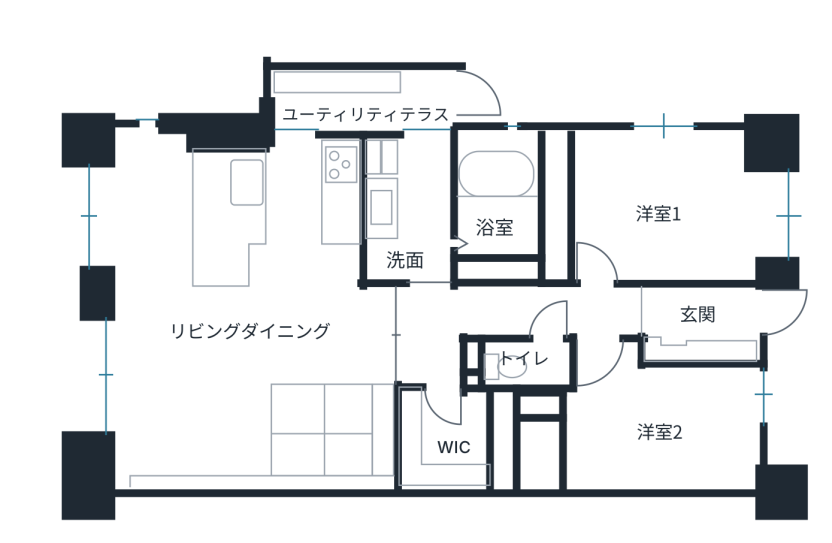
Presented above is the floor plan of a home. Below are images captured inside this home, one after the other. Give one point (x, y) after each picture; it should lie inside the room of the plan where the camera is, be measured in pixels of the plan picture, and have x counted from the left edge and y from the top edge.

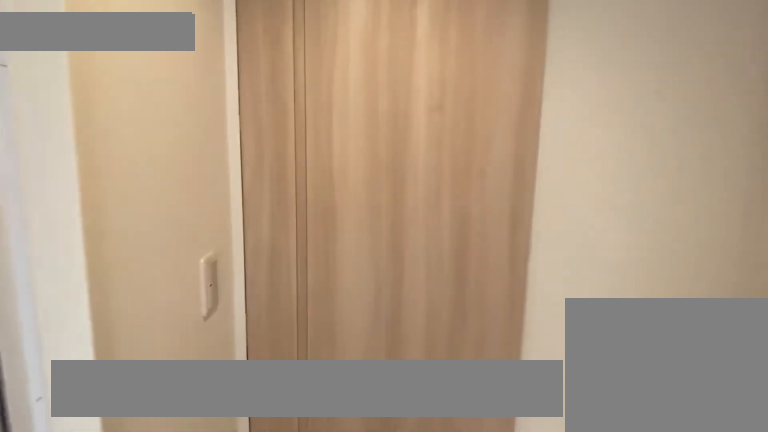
(417, 246)
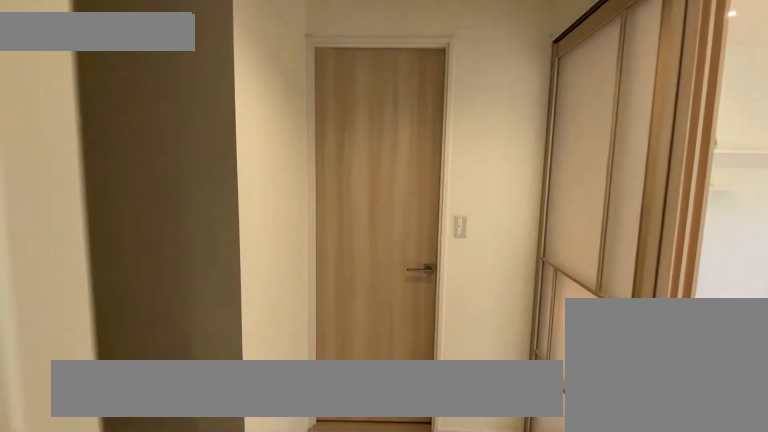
(417, 246)
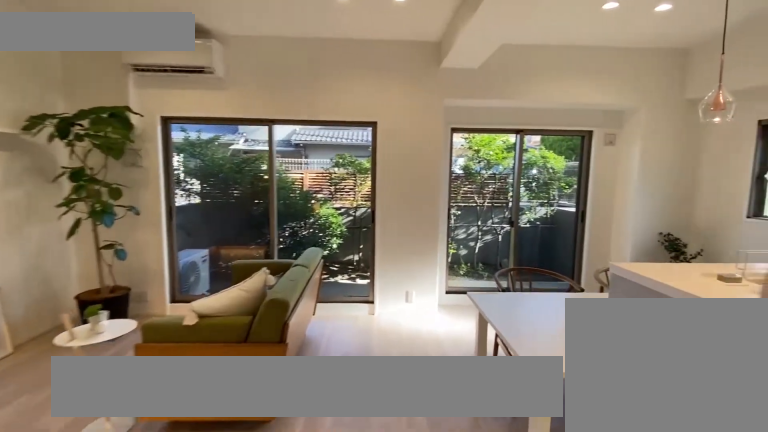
(366, 329)
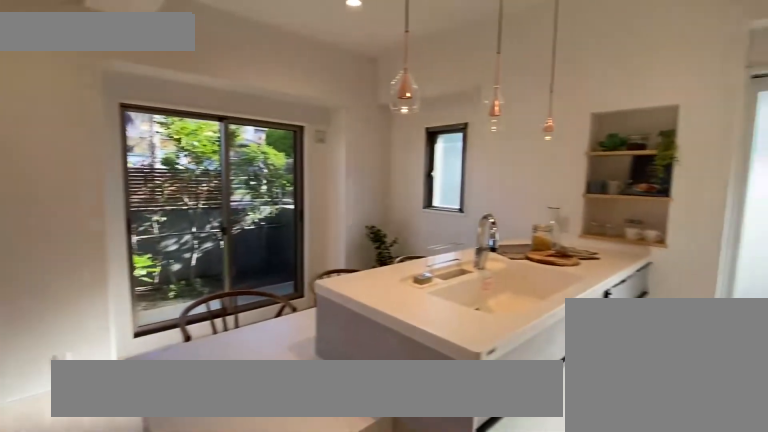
(366, 329)
